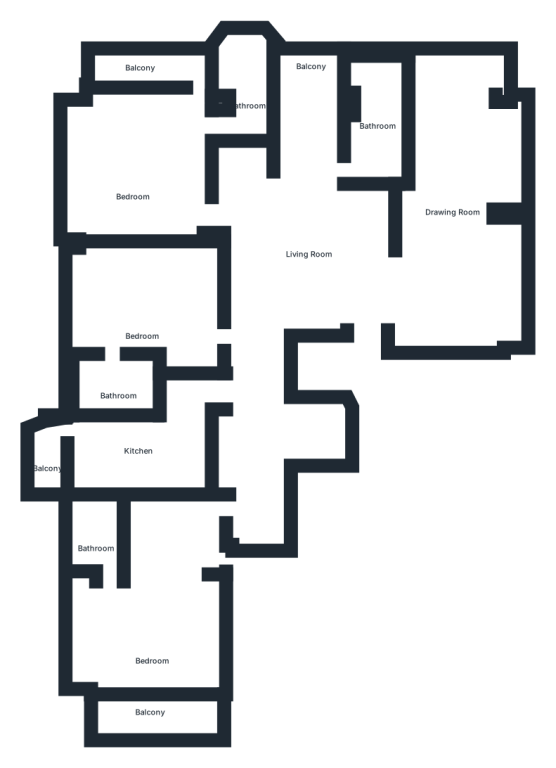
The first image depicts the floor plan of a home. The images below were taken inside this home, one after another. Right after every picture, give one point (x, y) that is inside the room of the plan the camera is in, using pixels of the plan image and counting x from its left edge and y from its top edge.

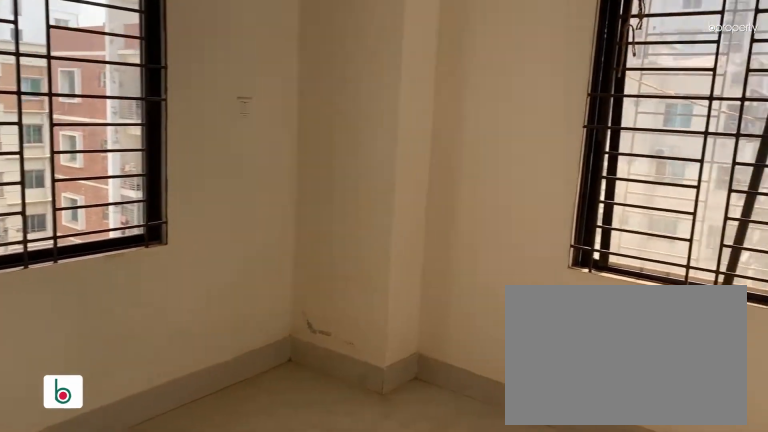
(136, 181)
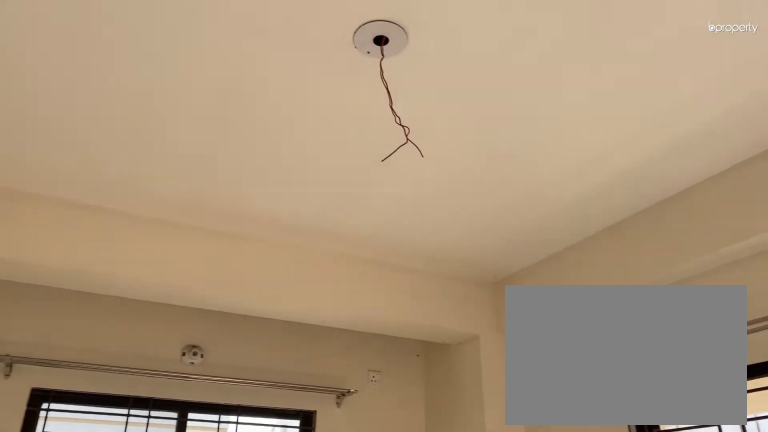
(136, 181)
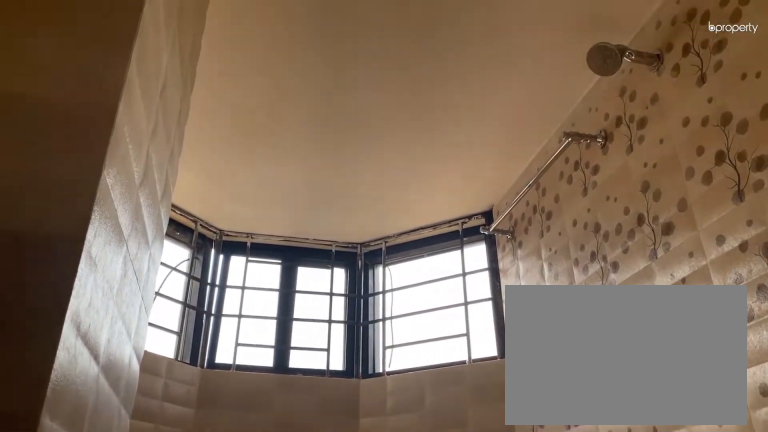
(252, 99)
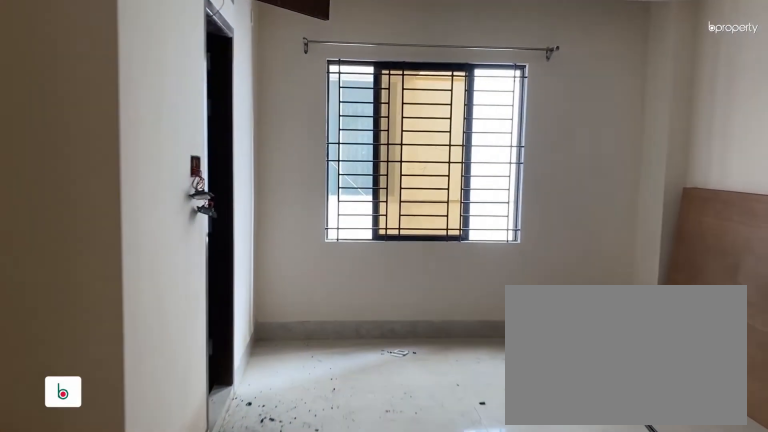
(142, 313)
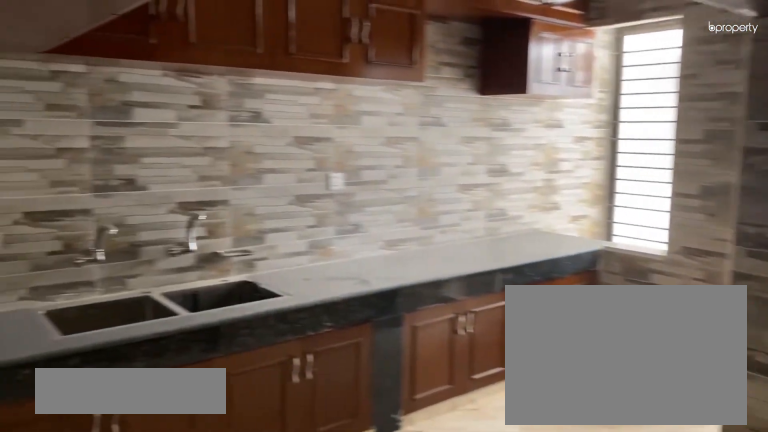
(135, 463)
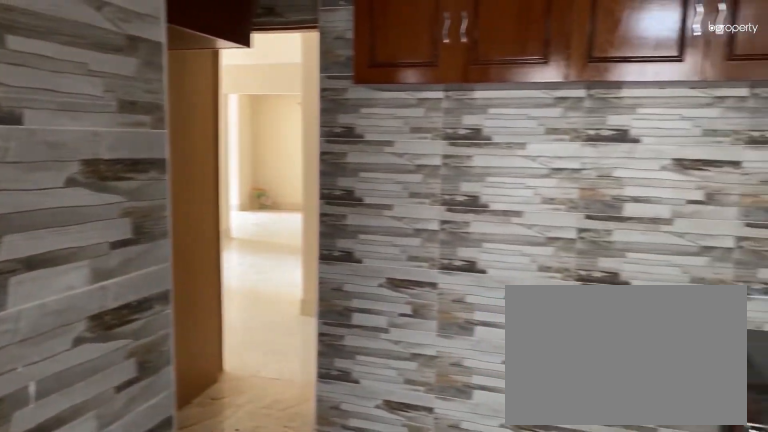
(133, 462)
